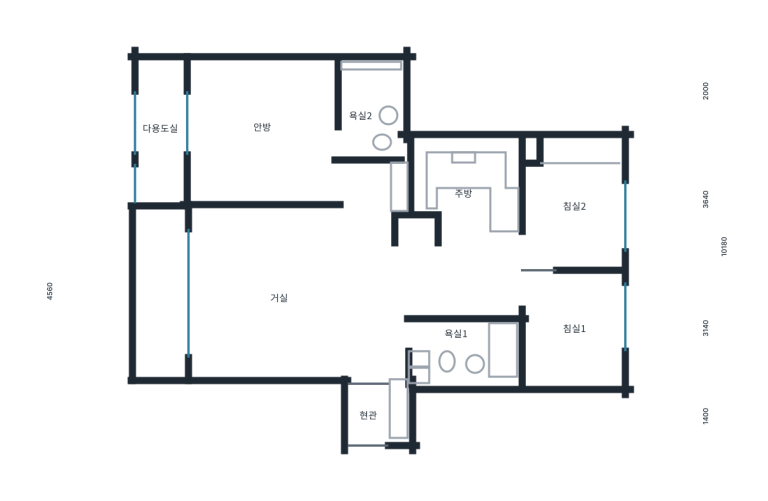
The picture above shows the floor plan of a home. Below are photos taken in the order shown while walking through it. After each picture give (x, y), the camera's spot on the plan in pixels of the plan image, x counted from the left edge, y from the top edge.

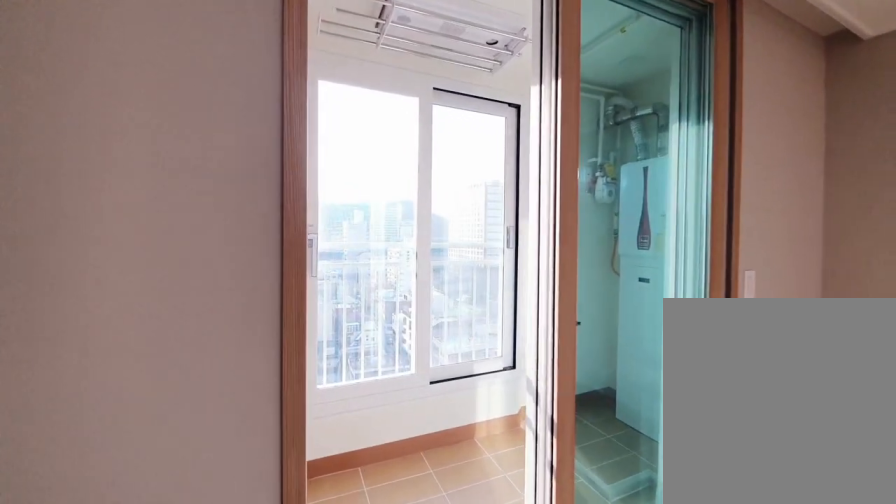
(181, 149)
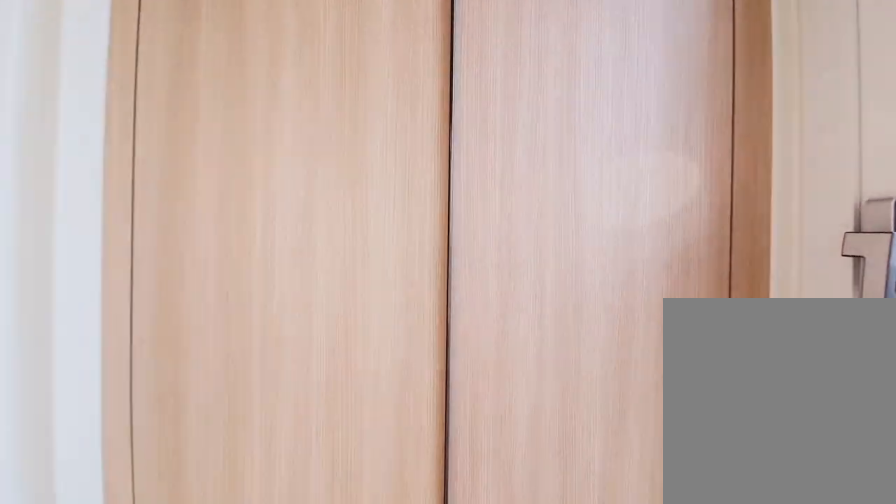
(180, 149)
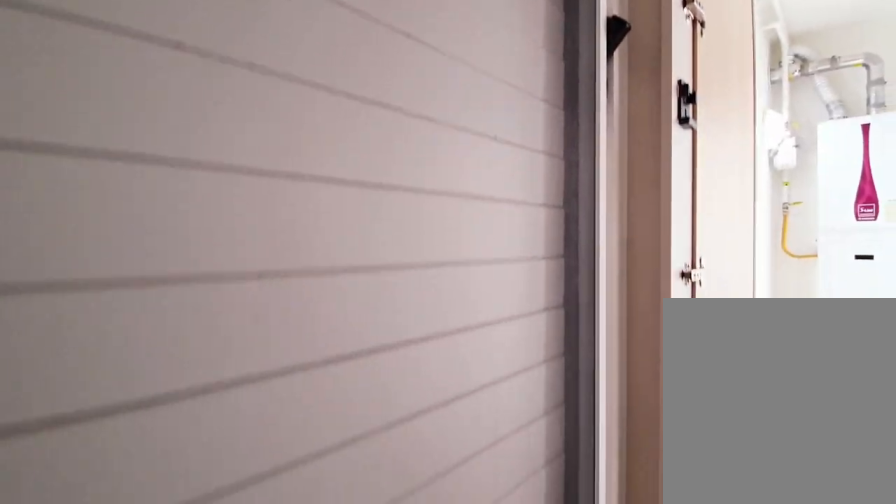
(180, 149)
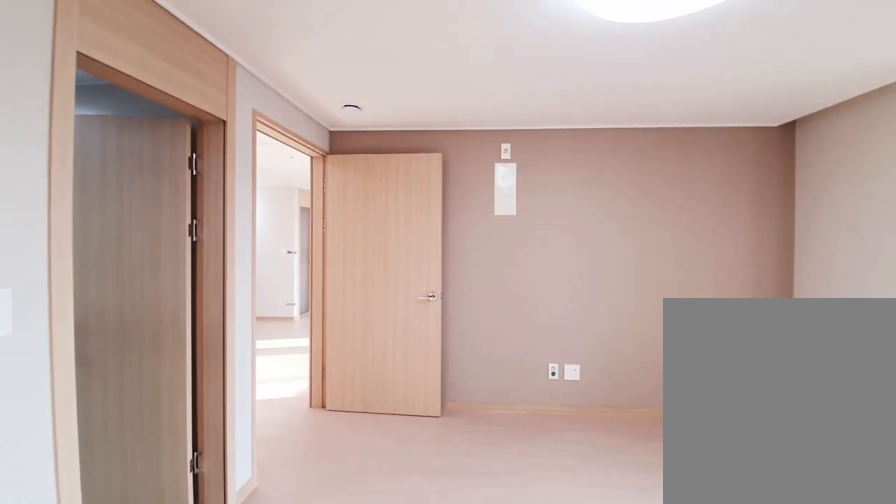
(251, 162)
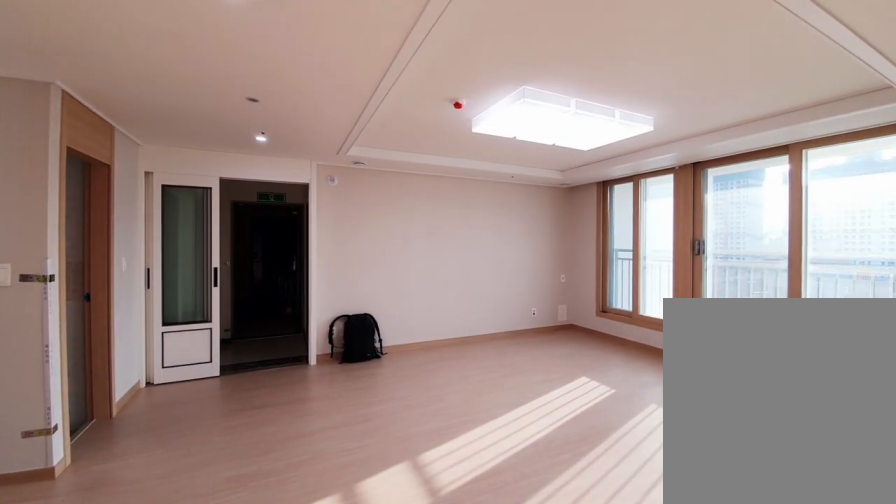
(364, 198)
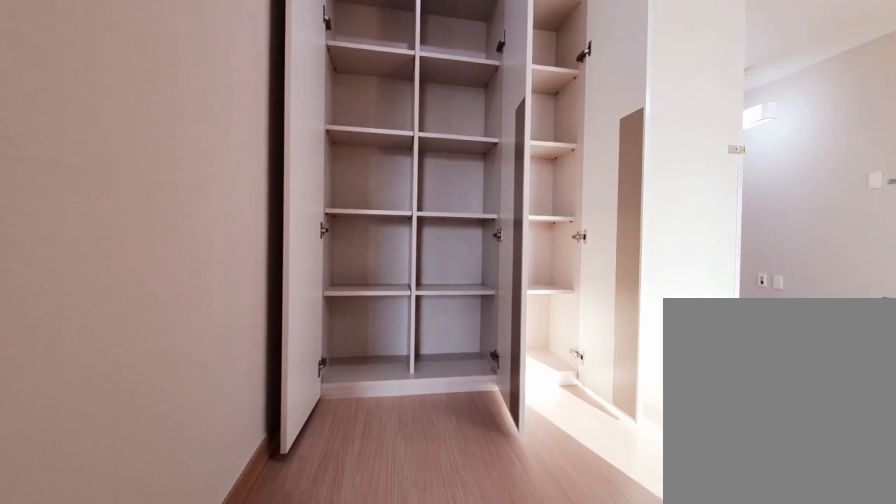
(363, 199)
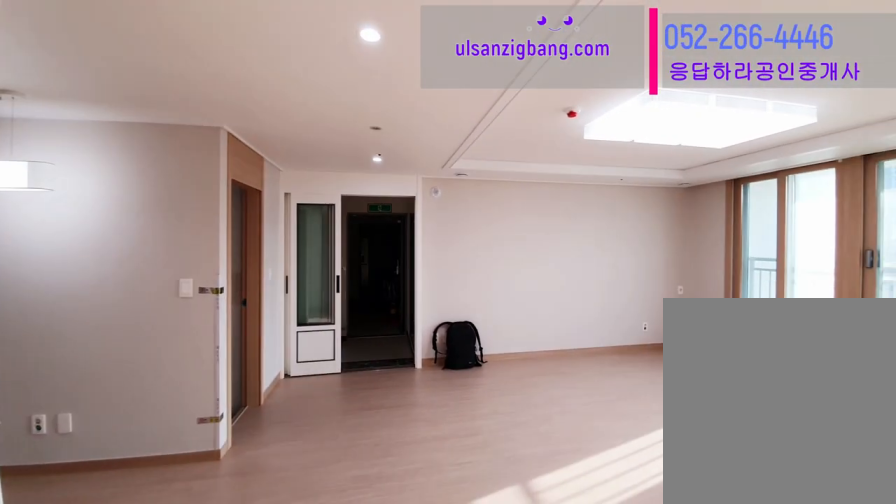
(362, 199)
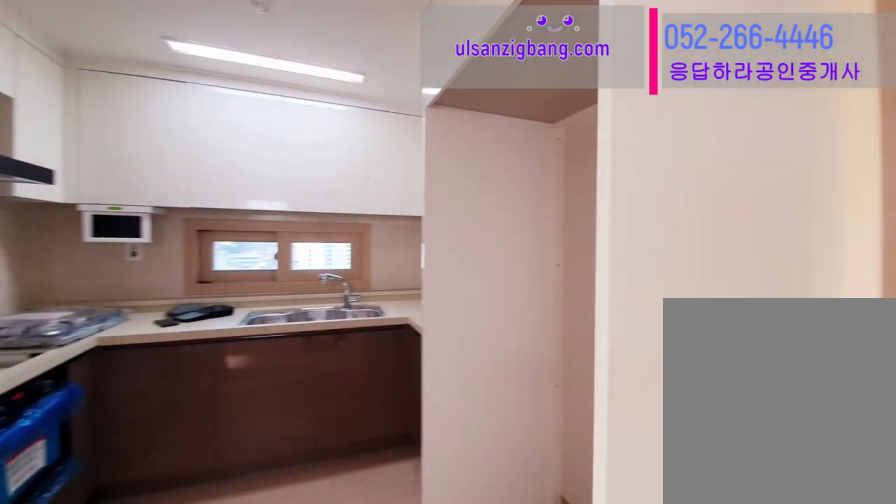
(469, 203)
